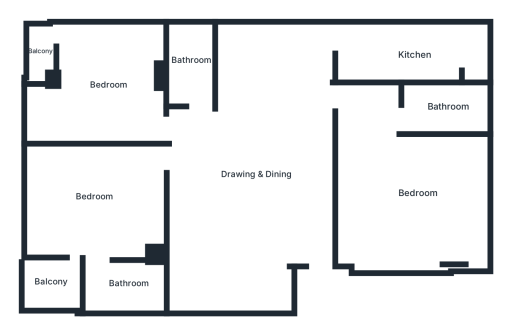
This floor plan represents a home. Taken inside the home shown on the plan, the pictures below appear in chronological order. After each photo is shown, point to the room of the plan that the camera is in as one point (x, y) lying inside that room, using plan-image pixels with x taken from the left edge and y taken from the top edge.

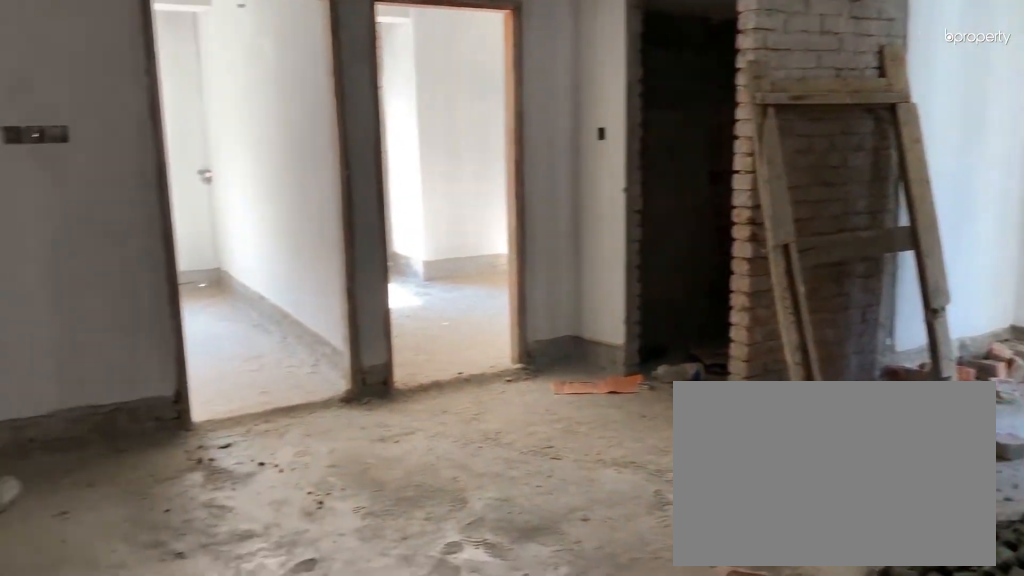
(257, 173)
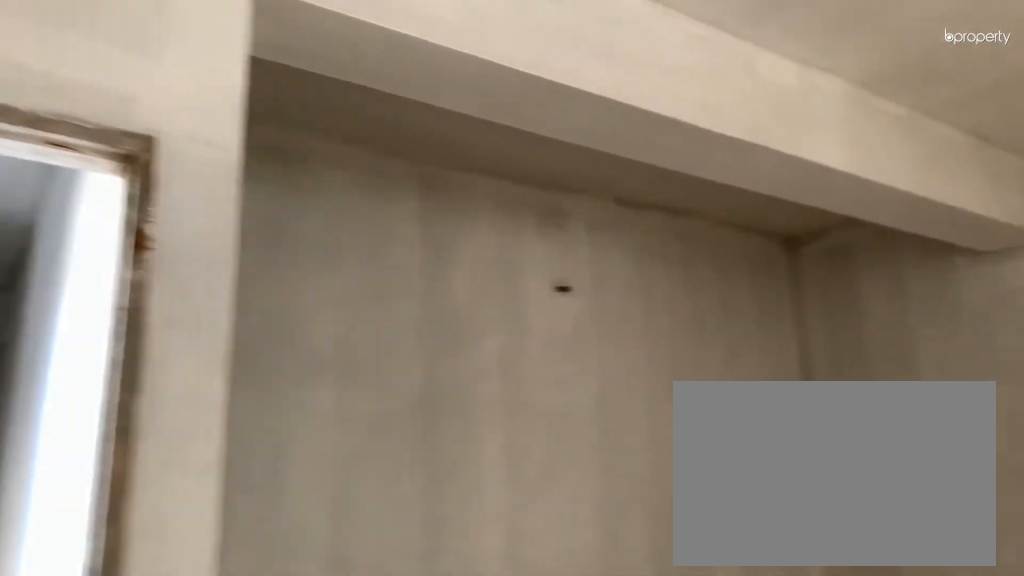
(257, 173)
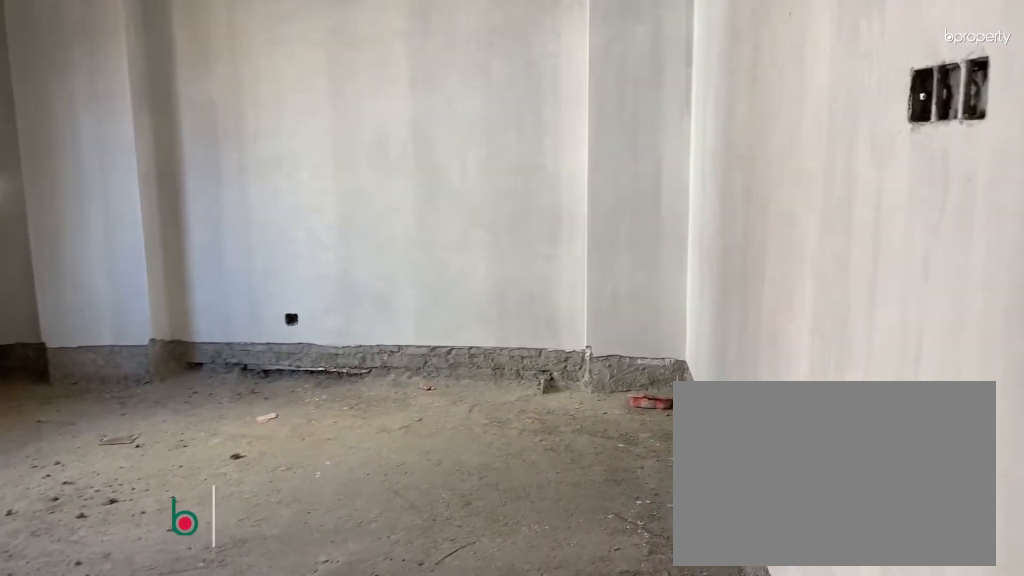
(417, 192)
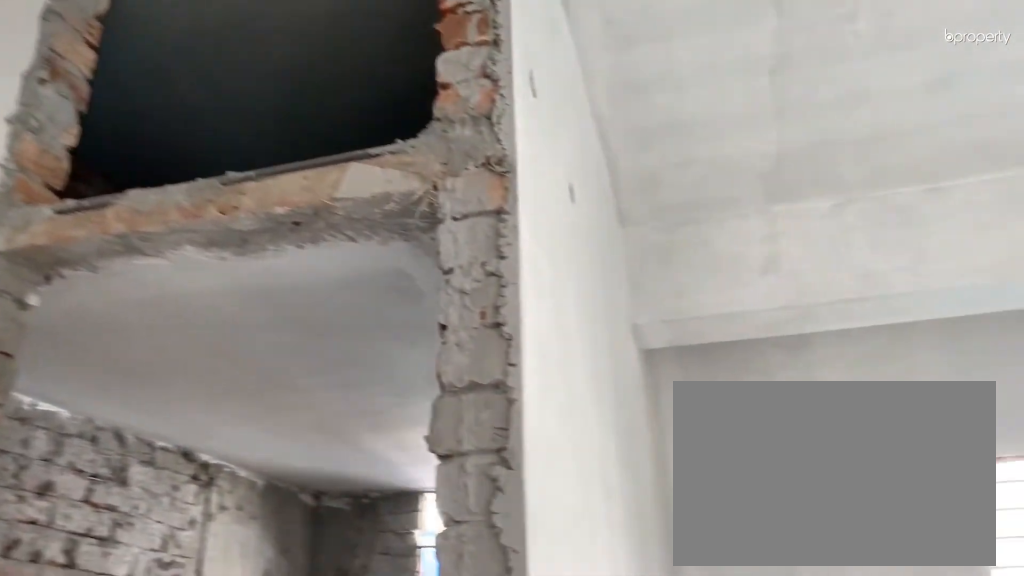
(417, 192)
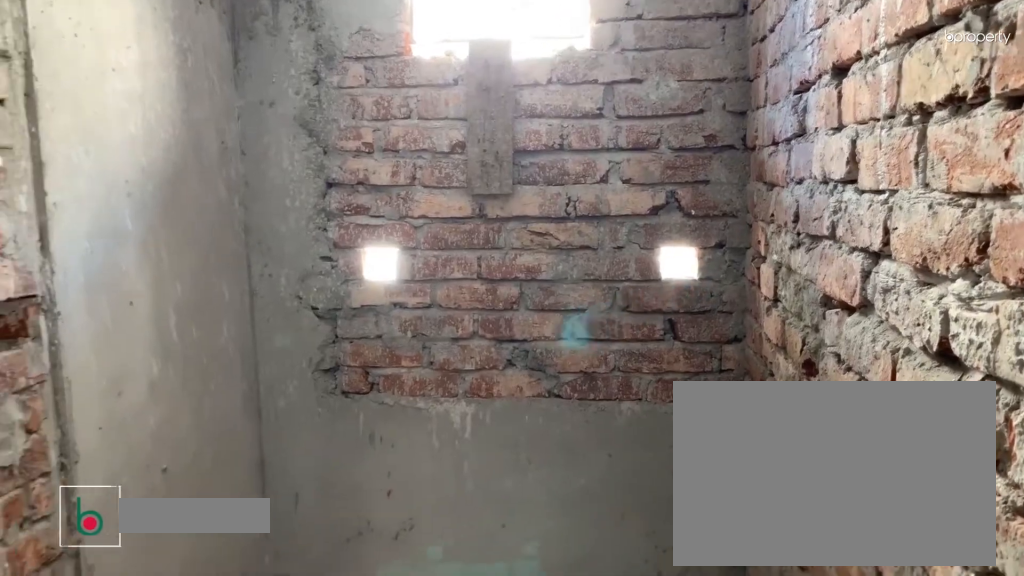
(449, 104)
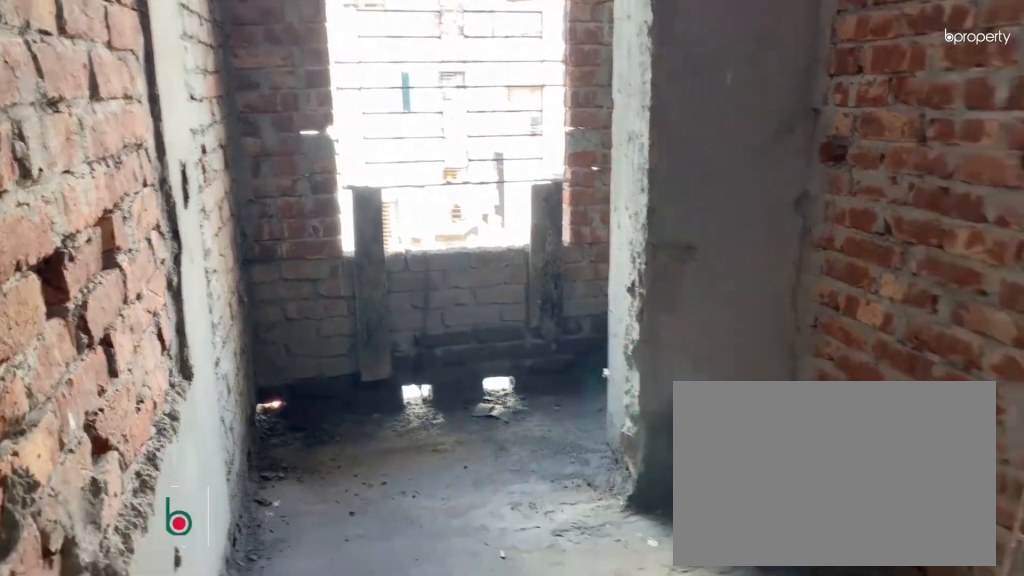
(410, 55)
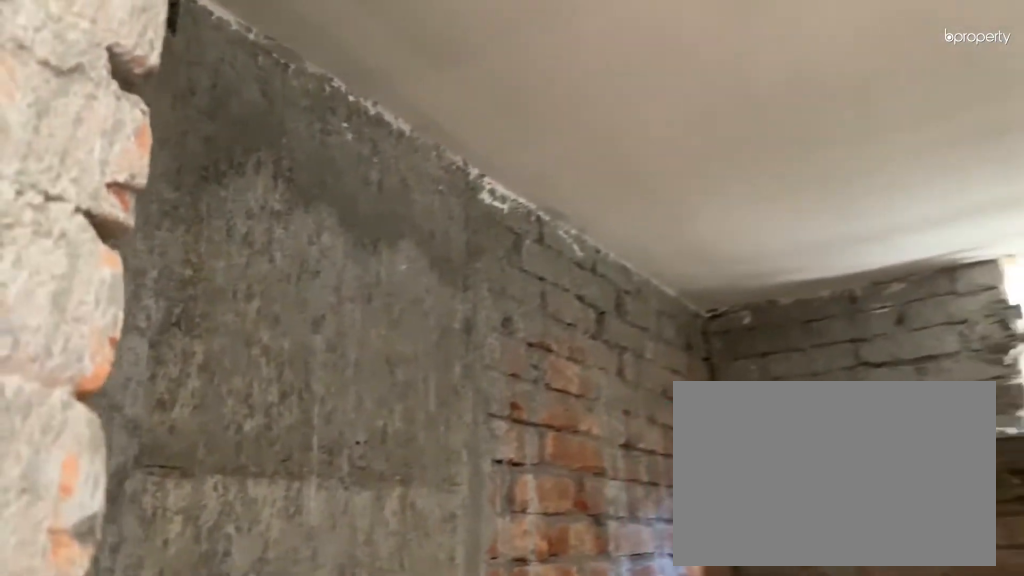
(190, 55)
